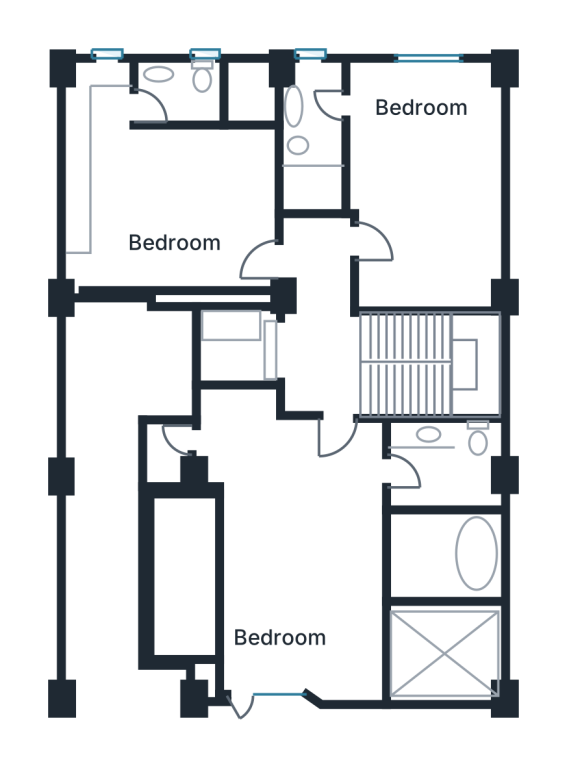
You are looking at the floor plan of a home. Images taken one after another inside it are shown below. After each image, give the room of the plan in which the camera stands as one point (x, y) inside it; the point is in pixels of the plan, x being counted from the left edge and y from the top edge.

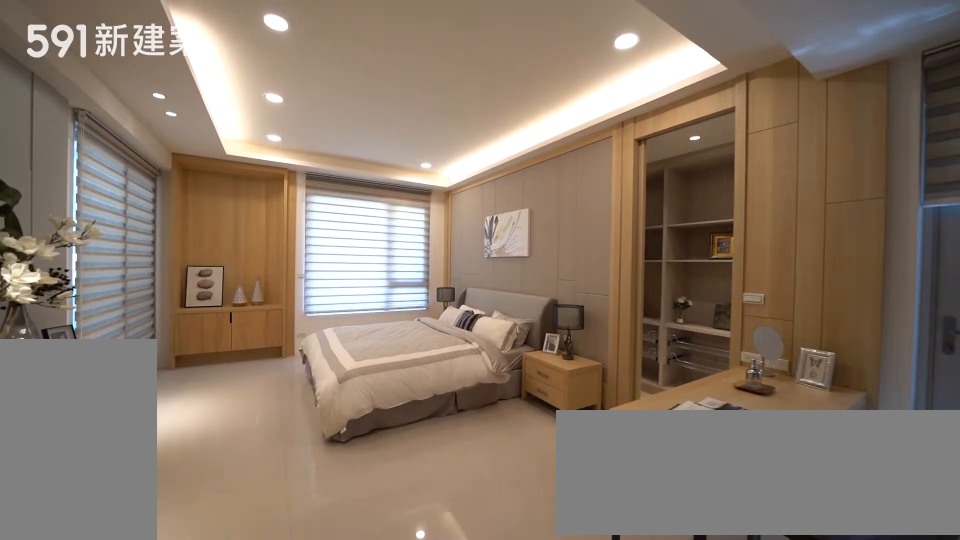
(273, 568)
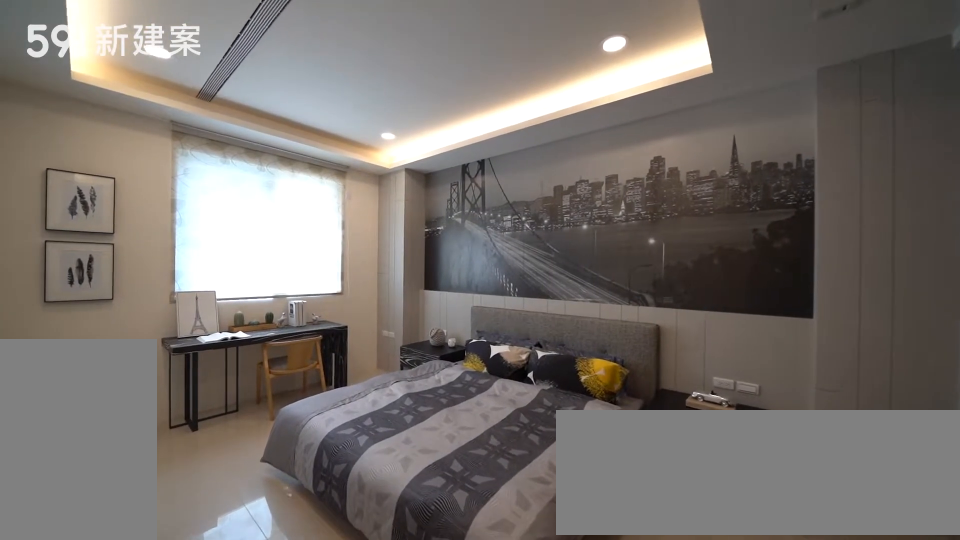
(428, 182)
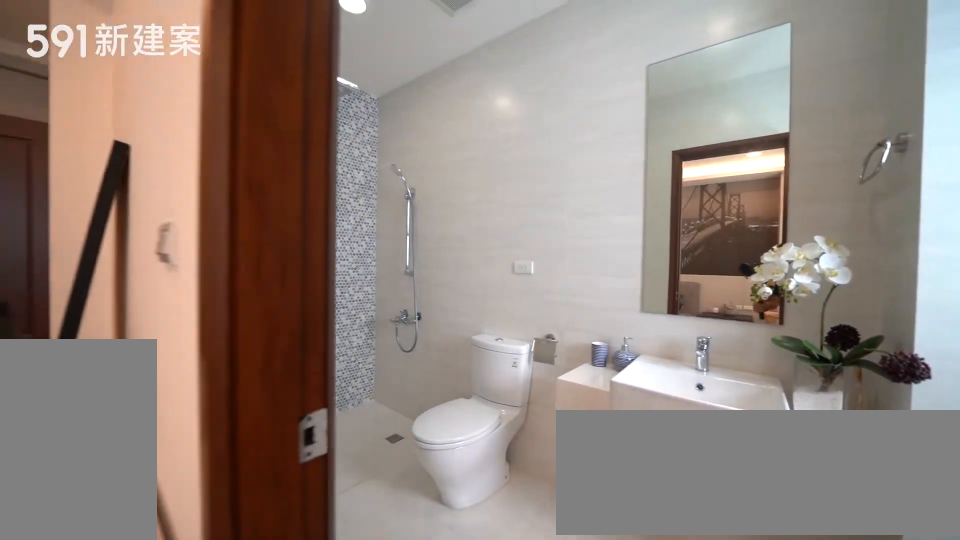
(319, 145)
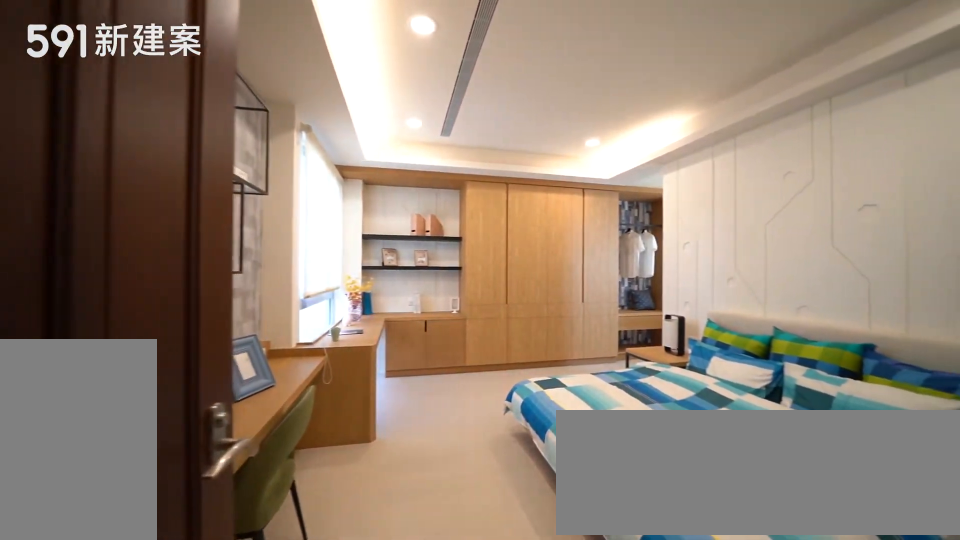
(152, 197)
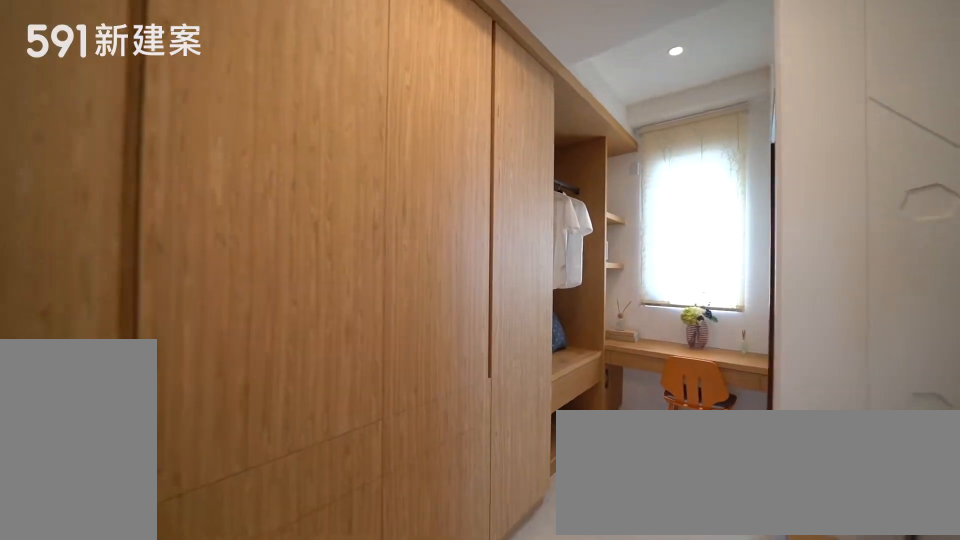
(152, 197)
